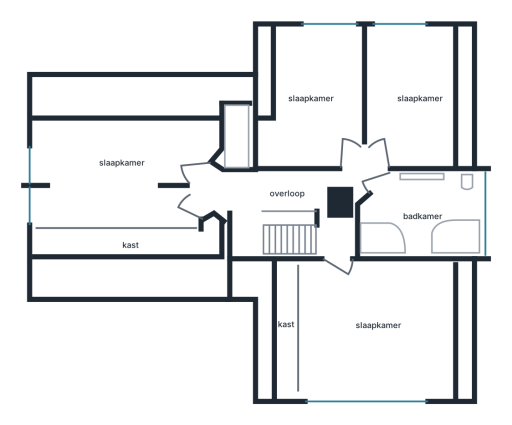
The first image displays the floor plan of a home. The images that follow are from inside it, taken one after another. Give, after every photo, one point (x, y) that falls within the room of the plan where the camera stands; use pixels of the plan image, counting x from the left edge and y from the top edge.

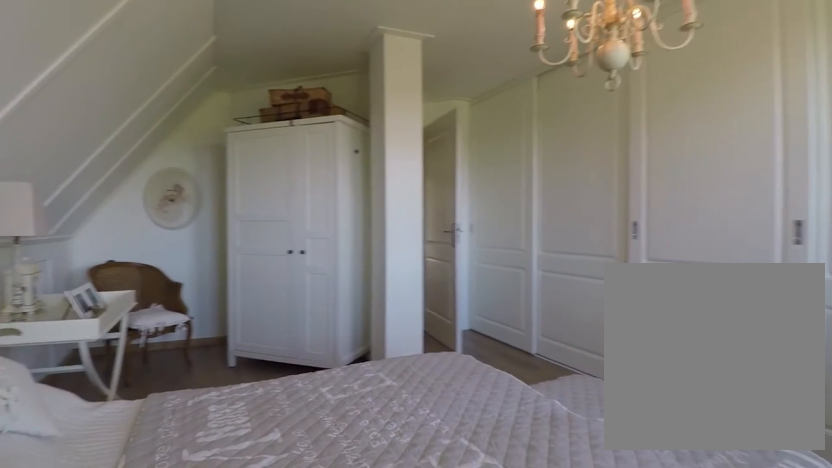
(120, 175)
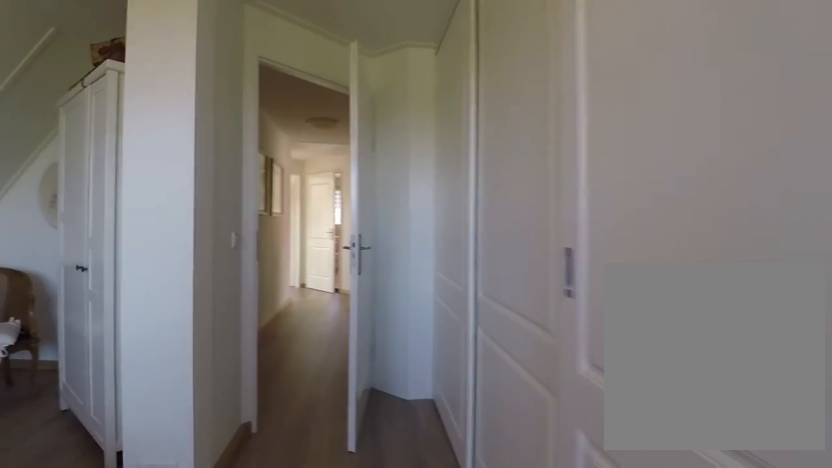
(120, 175)
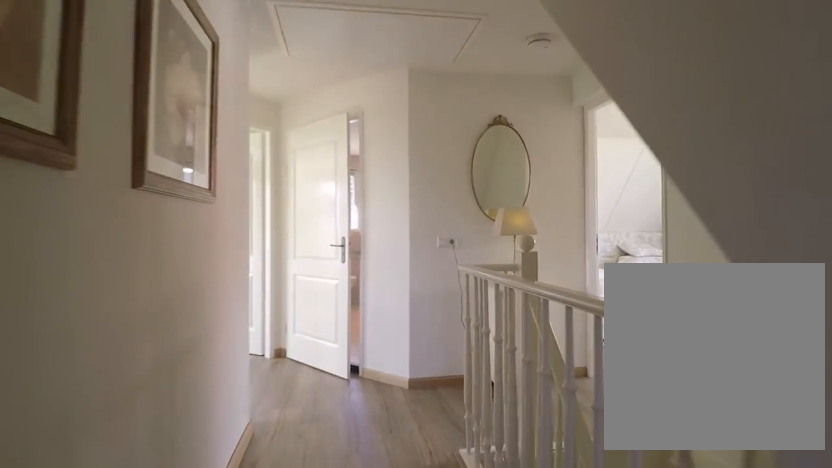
(299, 195)
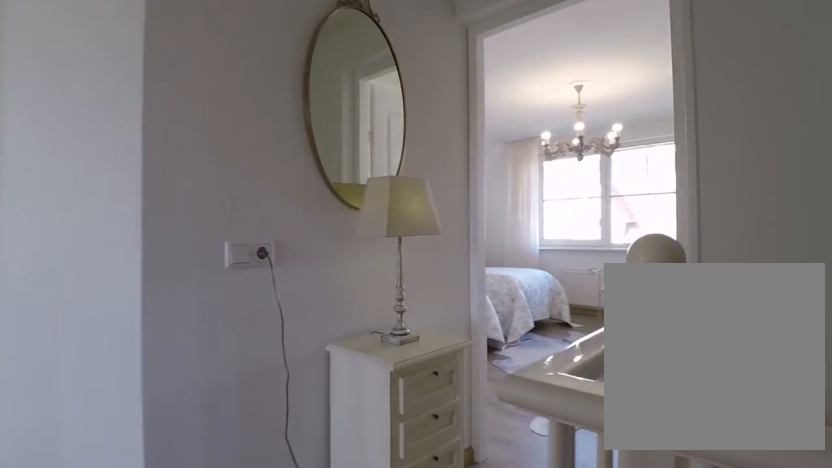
(299, 195)
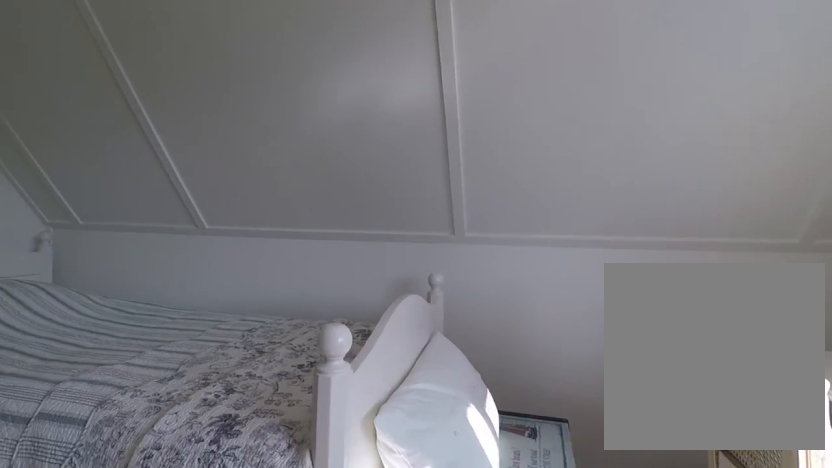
(315, 99)
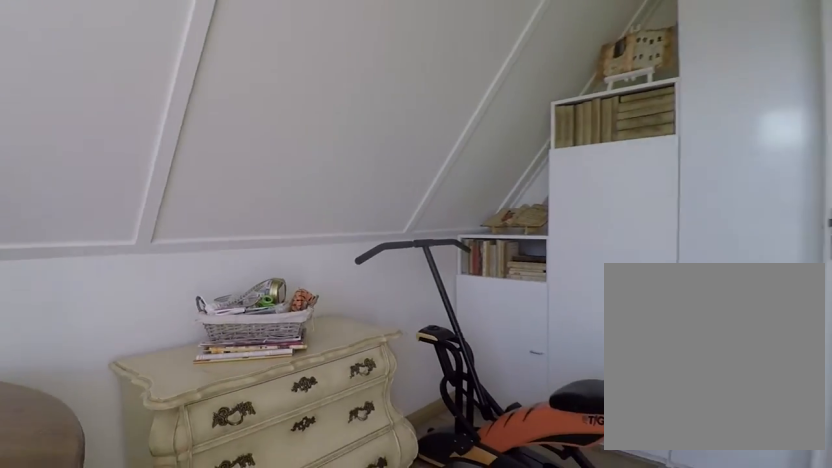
(413, 97)
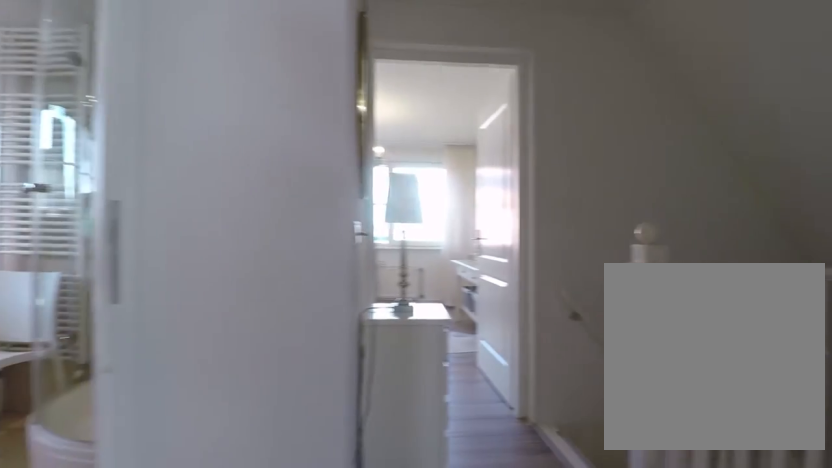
(300, 195)
